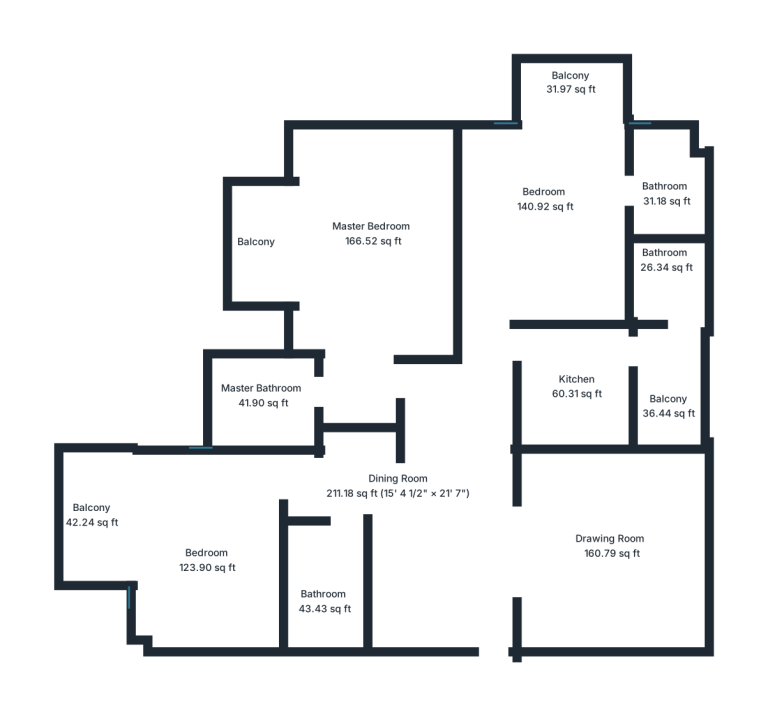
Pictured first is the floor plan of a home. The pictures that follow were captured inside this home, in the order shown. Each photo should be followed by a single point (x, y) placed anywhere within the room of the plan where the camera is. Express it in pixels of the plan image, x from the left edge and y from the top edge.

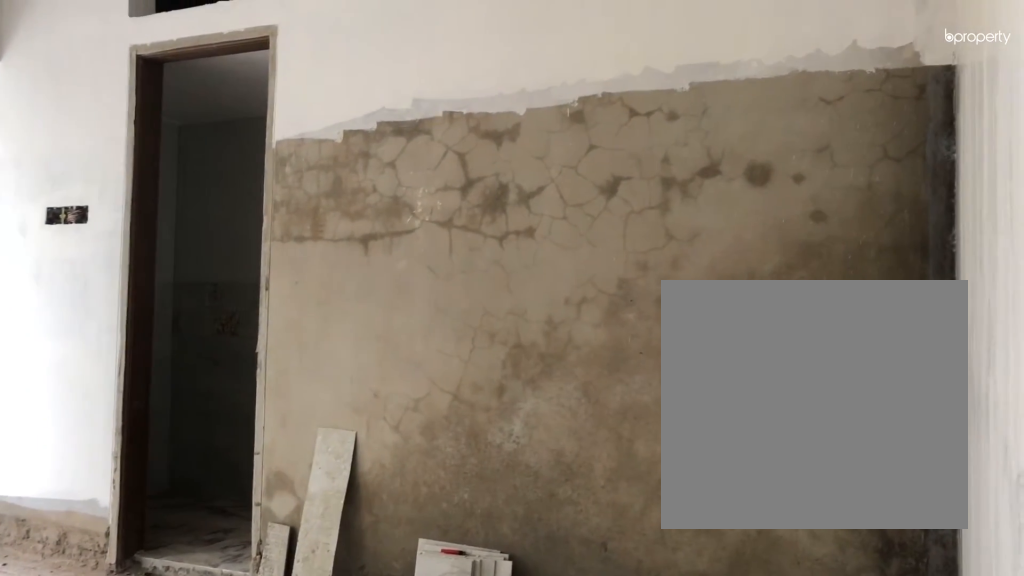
(545, 200)
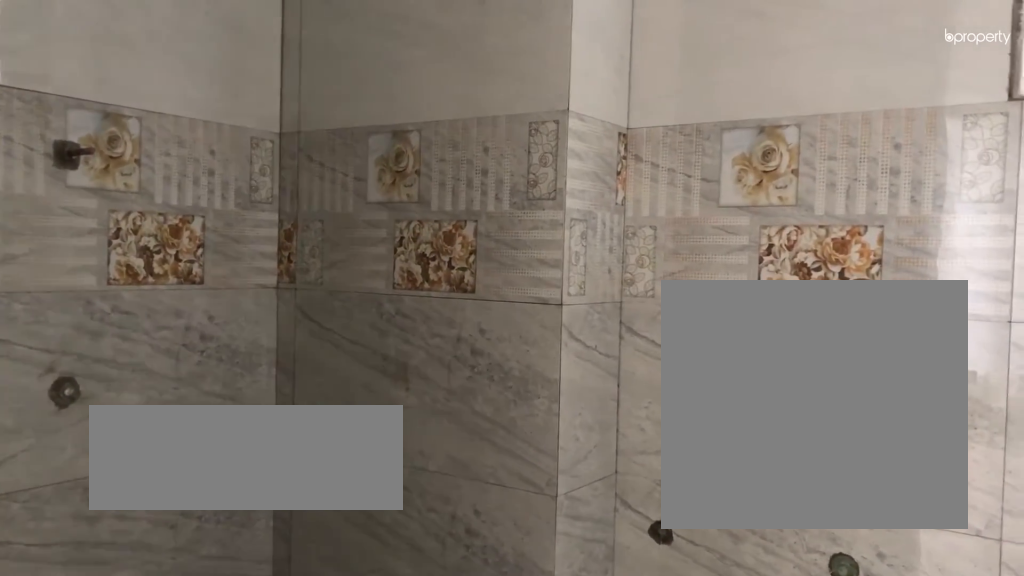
(664, 192)
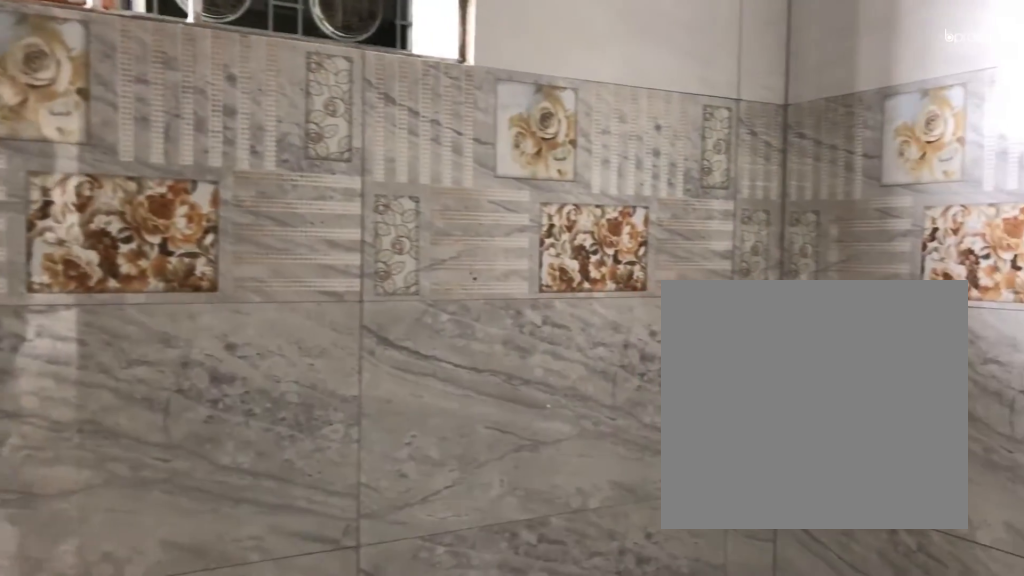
(664, 192)
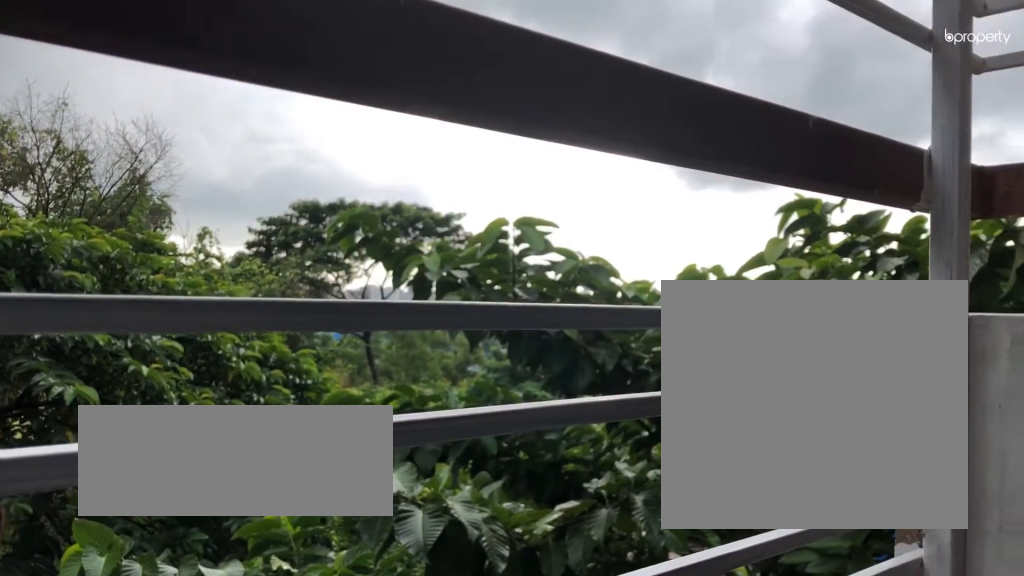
(573, 90)
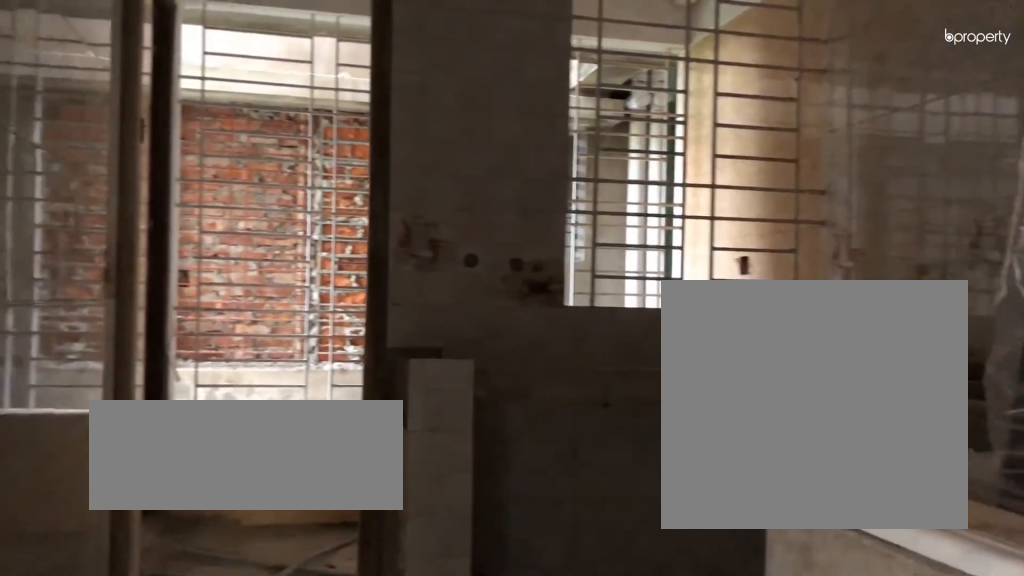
(573, 388)
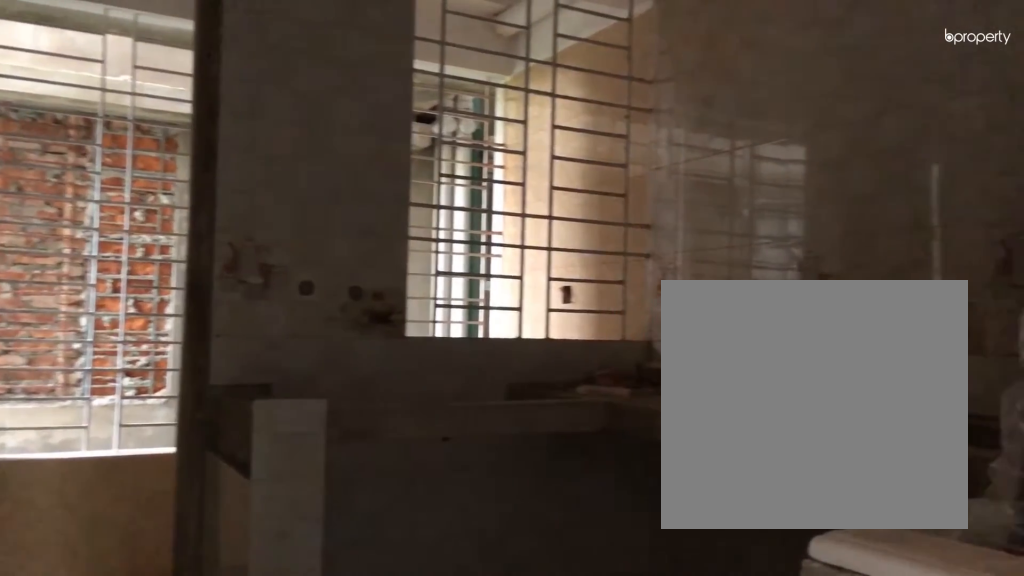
(573, 388)
